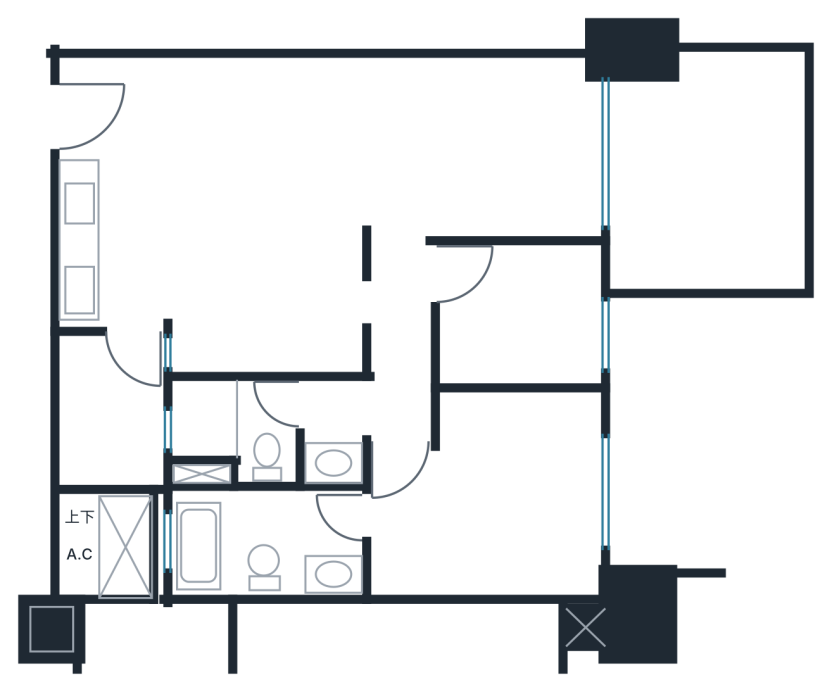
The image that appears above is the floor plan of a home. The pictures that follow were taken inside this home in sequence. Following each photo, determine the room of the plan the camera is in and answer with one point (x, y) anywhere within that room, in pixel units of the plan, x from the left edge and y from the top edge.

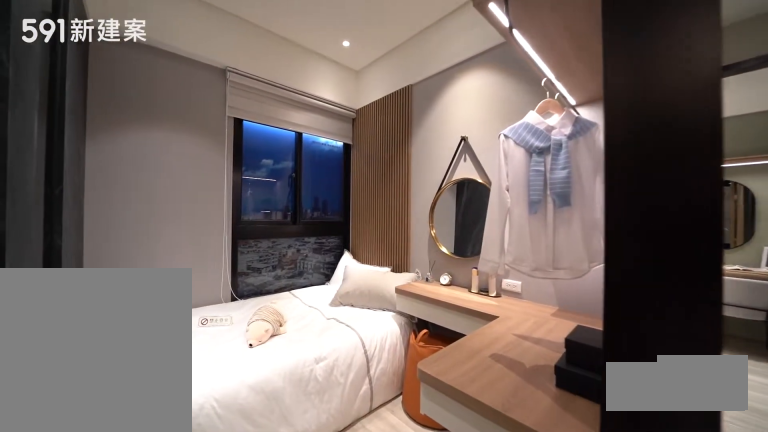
(526, 318)
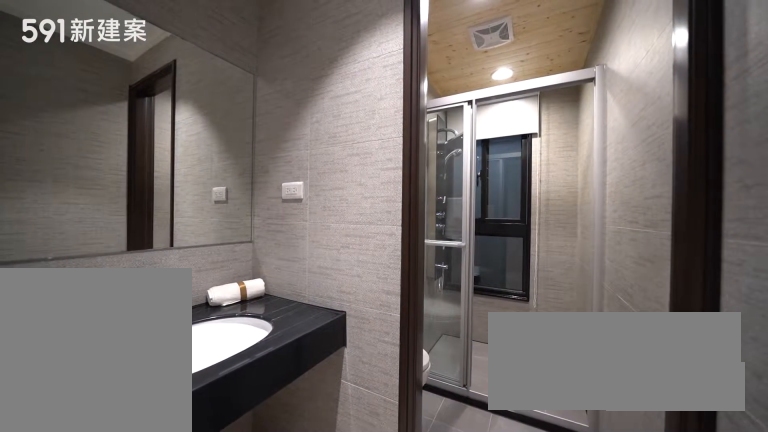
(257, 435)
